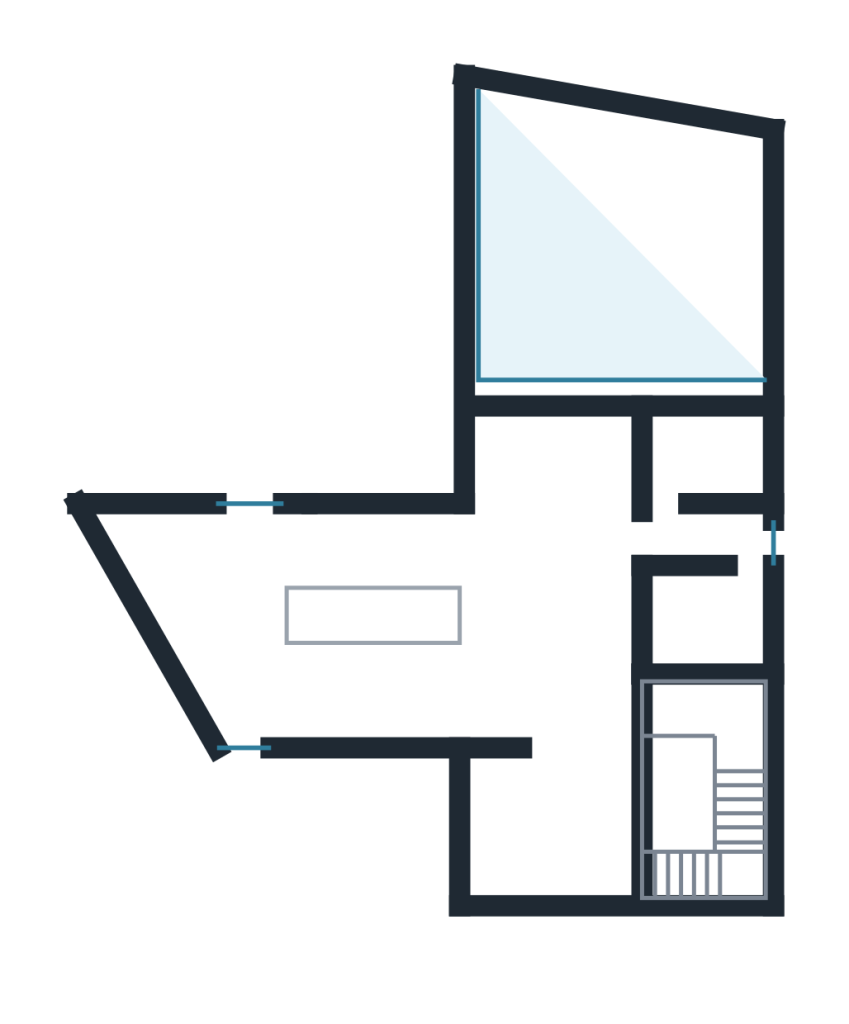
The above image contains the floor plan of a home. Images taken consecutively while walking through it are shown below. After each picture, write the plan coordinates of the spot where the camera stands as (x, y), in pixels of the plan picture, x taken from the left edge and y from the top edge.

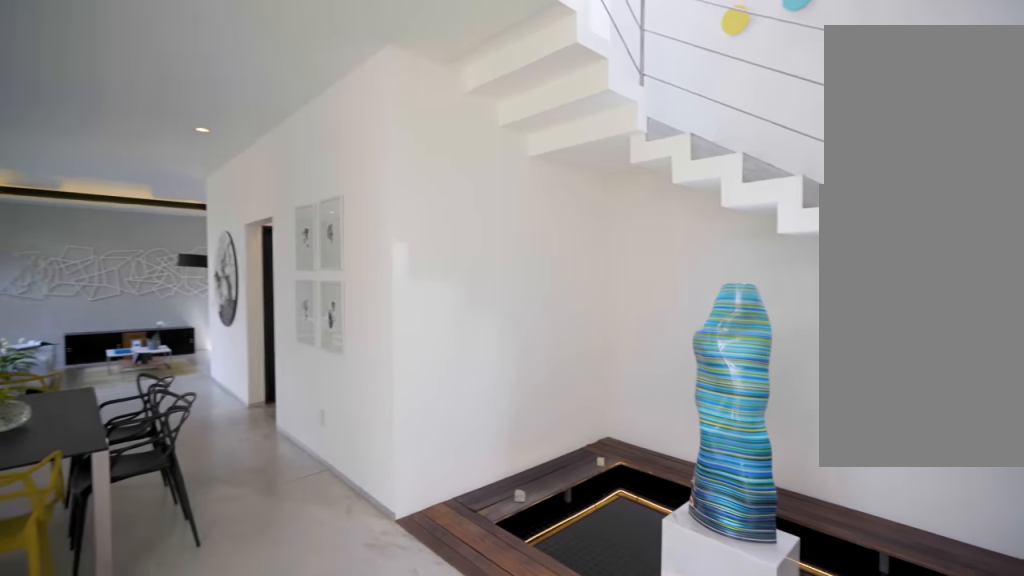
(594, 763)
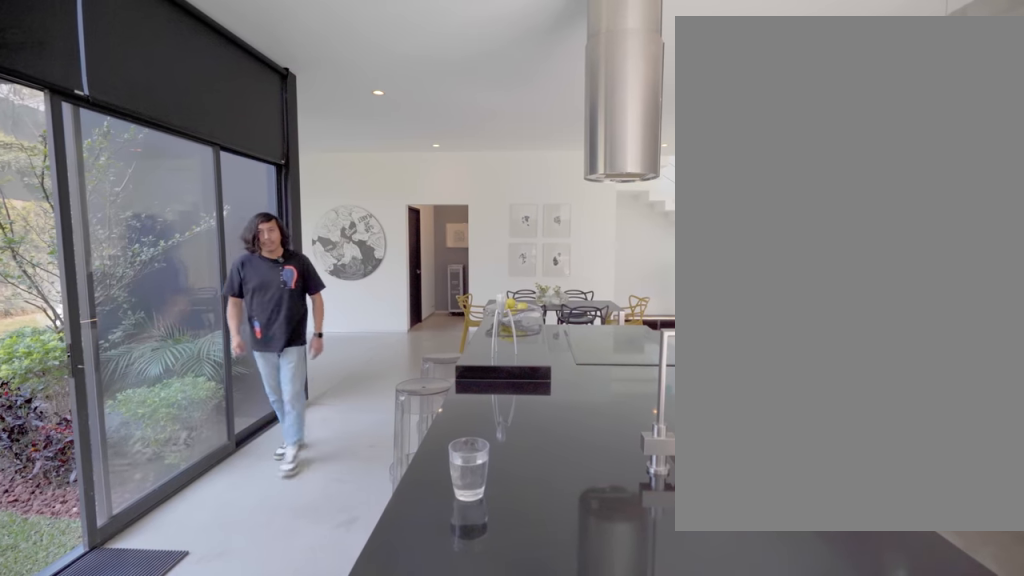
(250, 612)
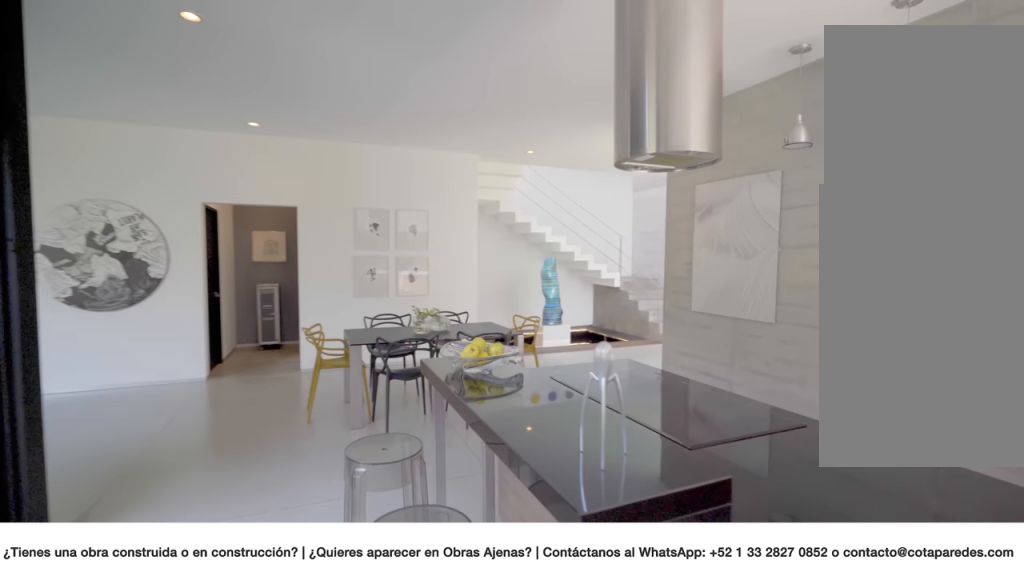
(250, 618)
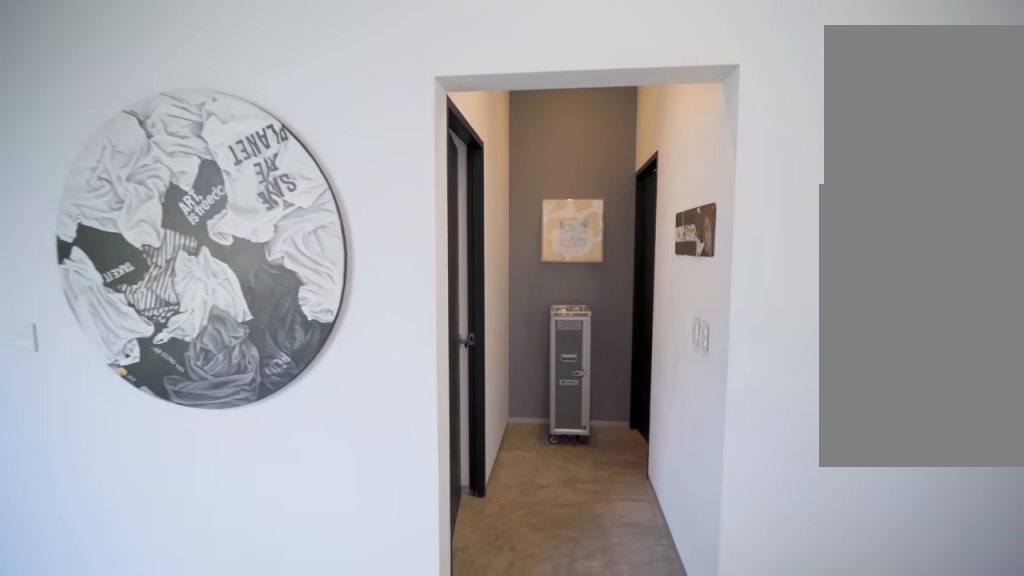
(656, 534)
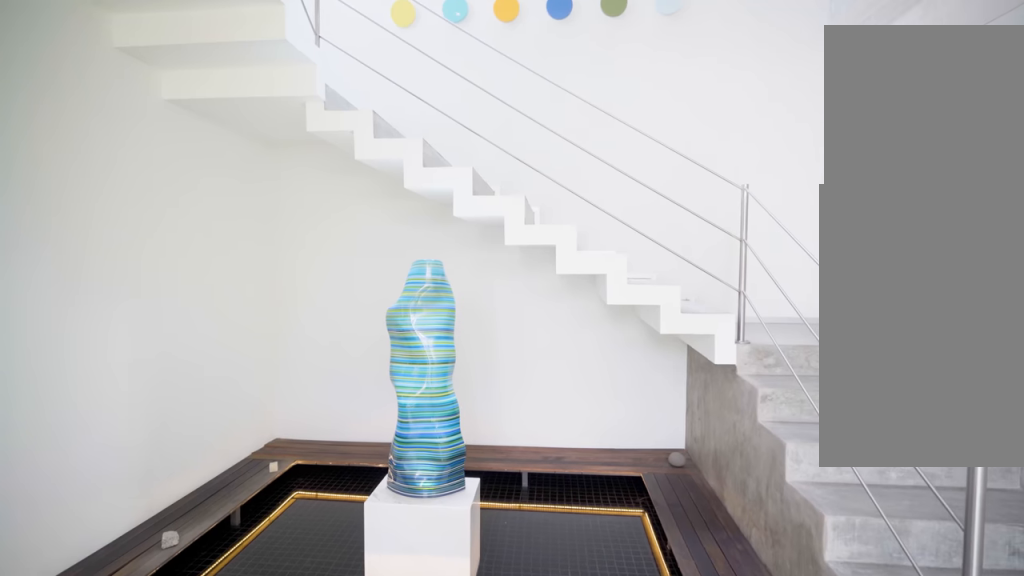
(554, 711)
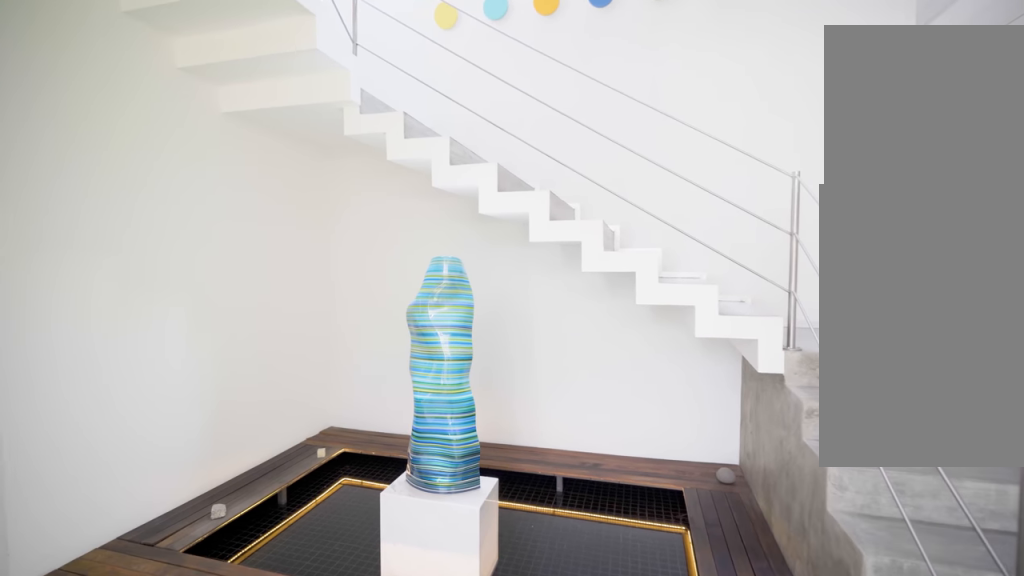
(555, 712)
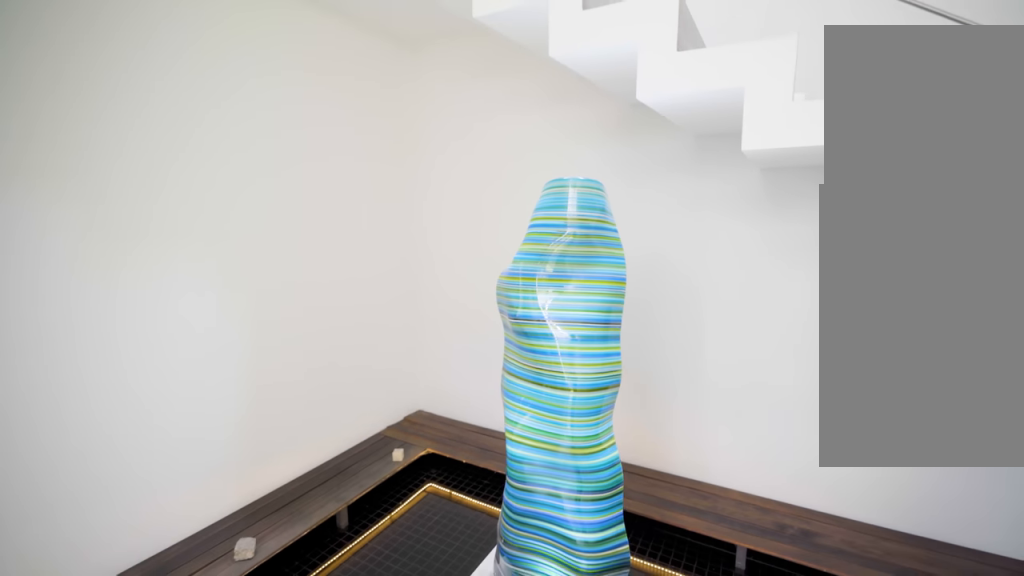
(601, 774)
